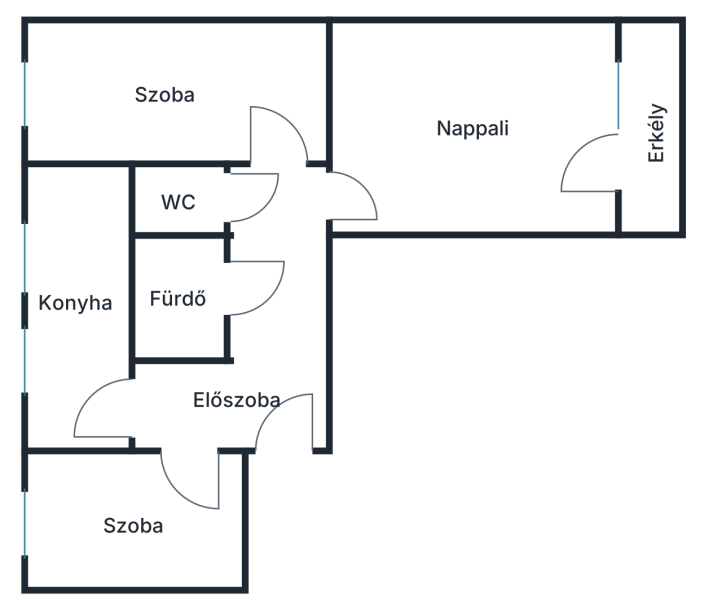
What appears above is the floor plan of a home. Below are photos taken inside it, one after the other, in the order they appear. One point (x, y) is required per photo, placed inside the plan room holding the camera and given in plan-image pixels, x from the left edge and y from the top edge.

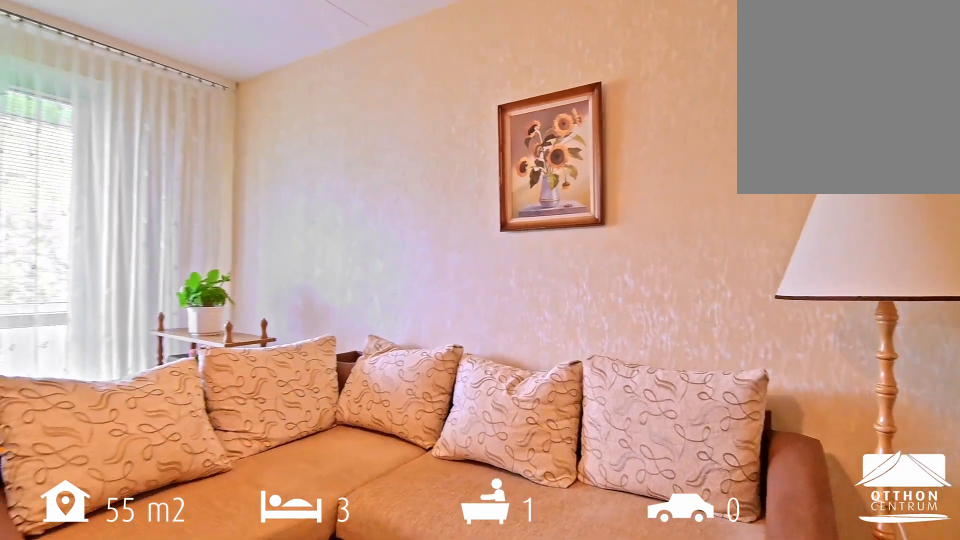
(481, 156)
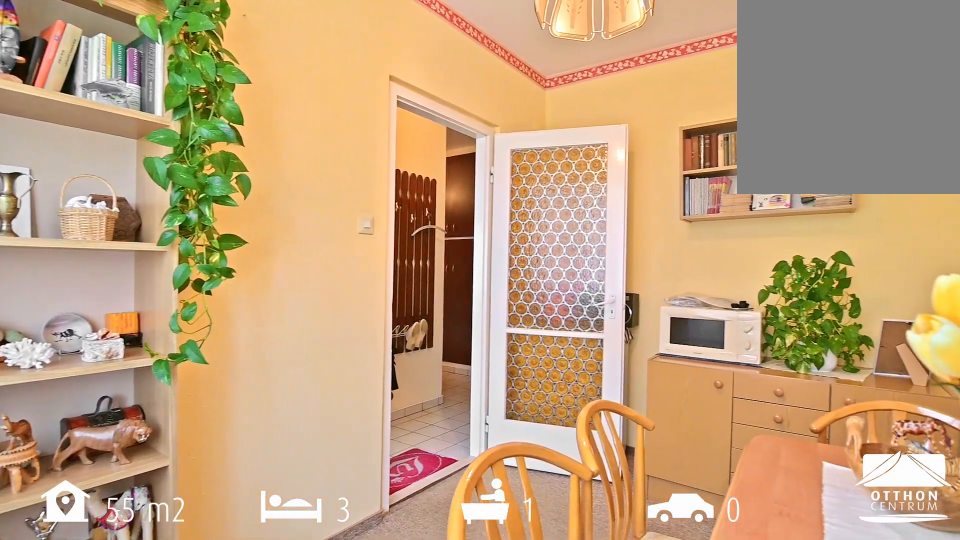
(116, 555)
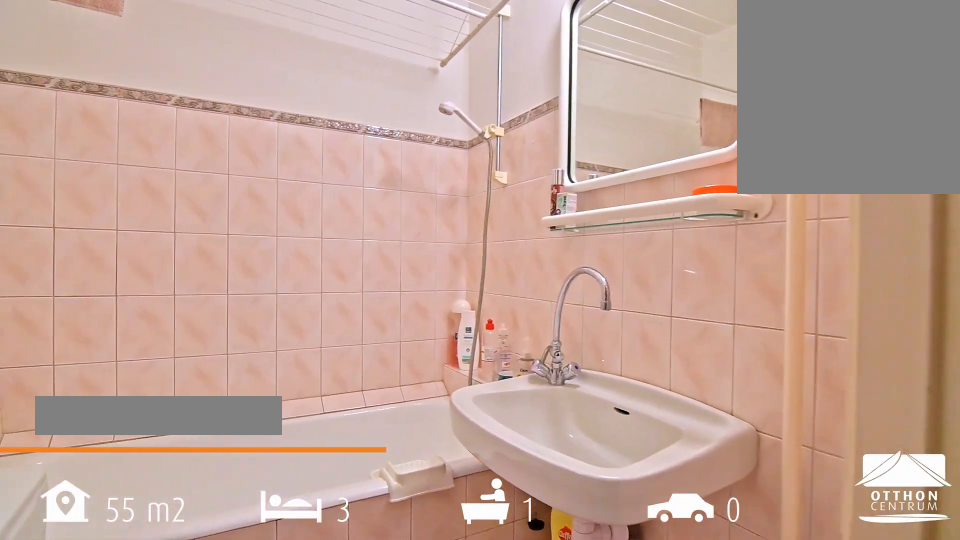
(182, 289)
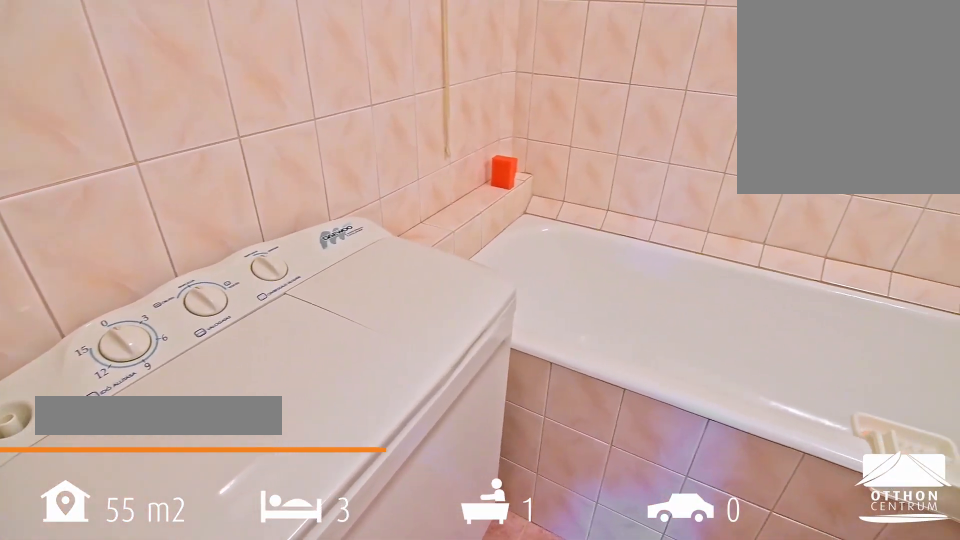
(182, 289)
